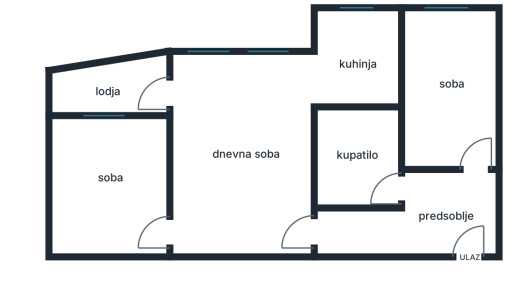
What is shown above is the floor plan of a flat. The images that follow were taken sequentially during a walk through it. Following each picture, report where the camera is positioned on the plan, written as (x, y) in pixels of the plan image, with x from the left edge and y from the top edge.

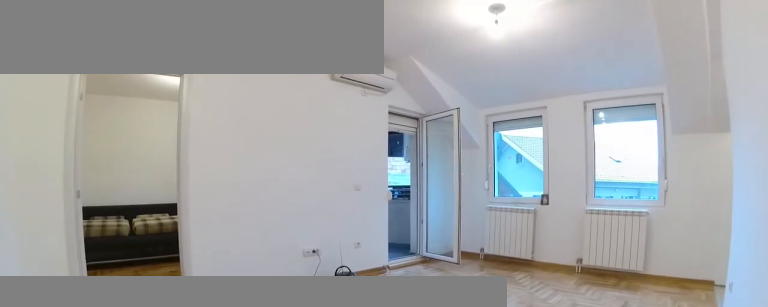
(306, 224)
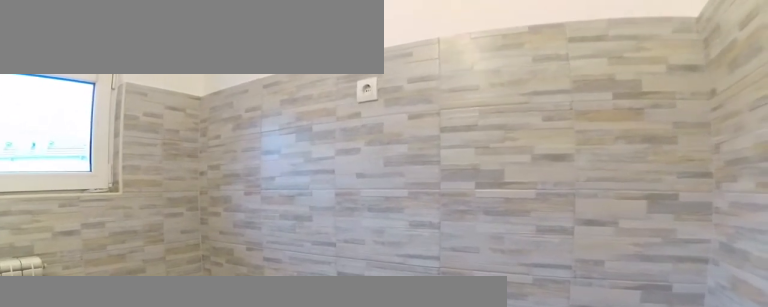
(341, 99)
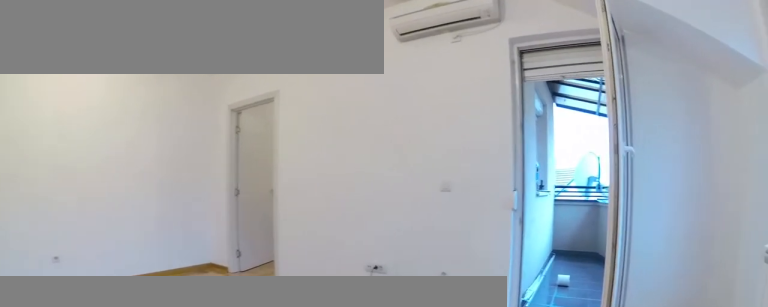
(284, 85)
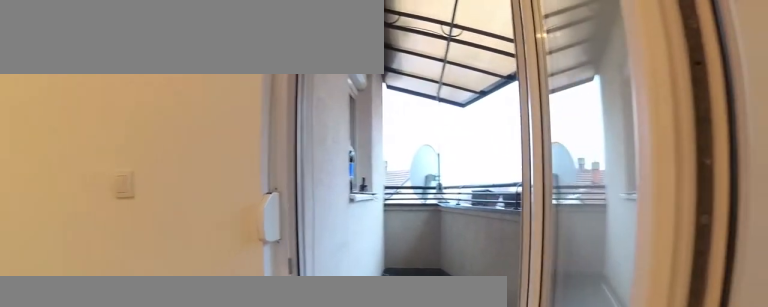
(200, 83)
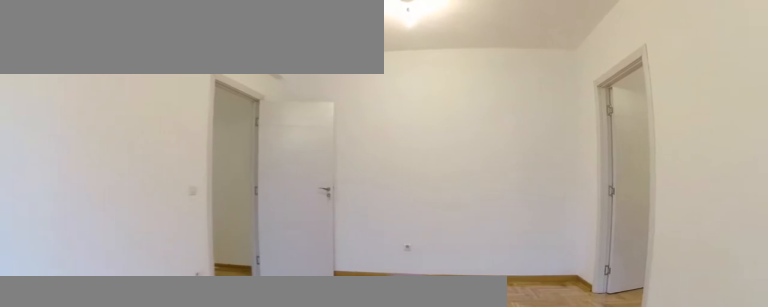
(191, 105)
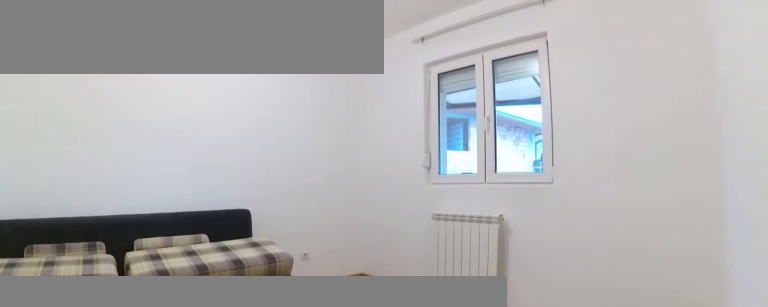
(164, 218)
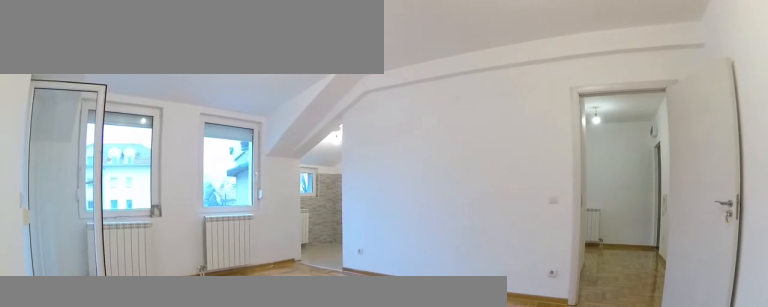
(168, 232)
